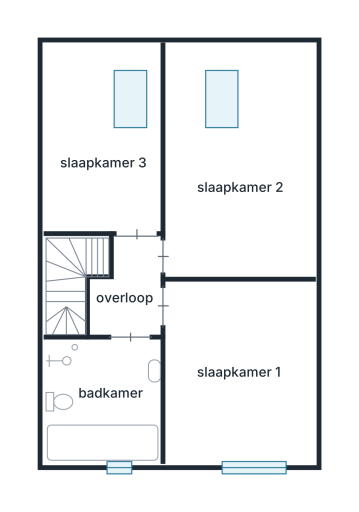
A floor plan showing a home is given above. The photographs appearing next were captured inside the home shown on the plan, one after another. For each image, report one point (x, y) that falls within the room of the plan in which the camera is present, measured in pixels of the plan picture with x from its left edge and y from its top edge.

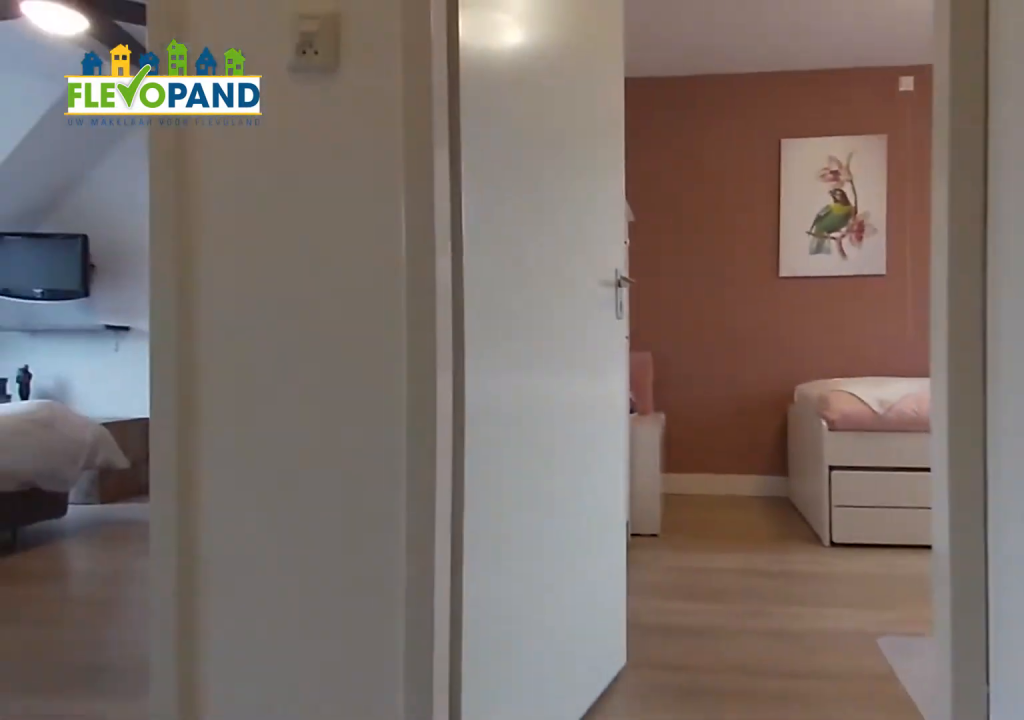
(128, 290)
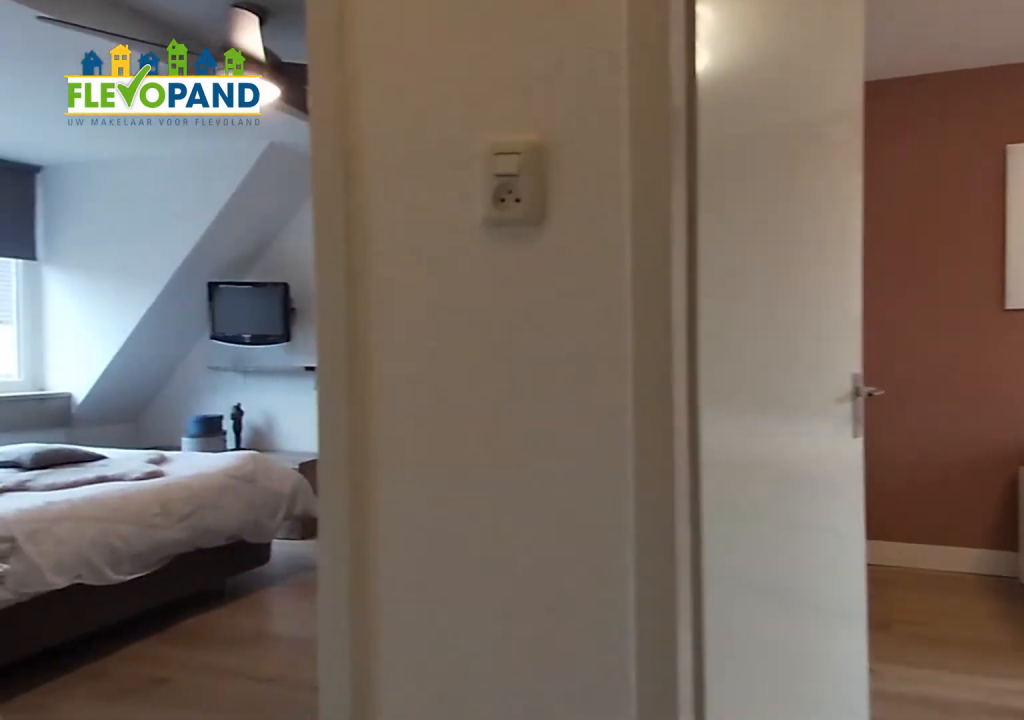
(128, 290)
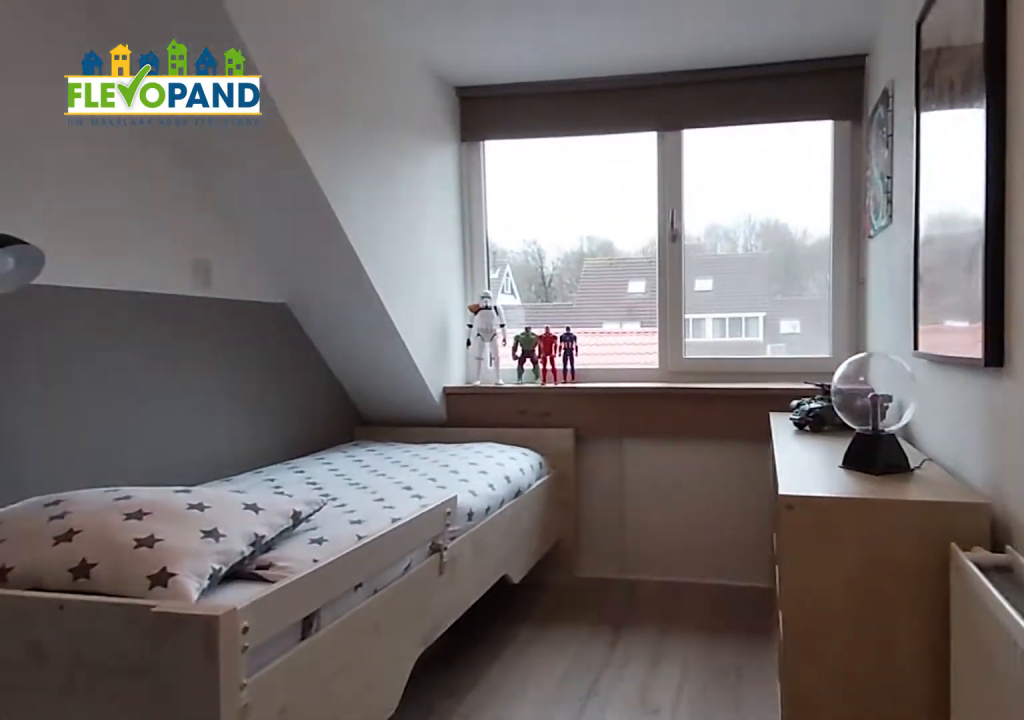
(65, 190)
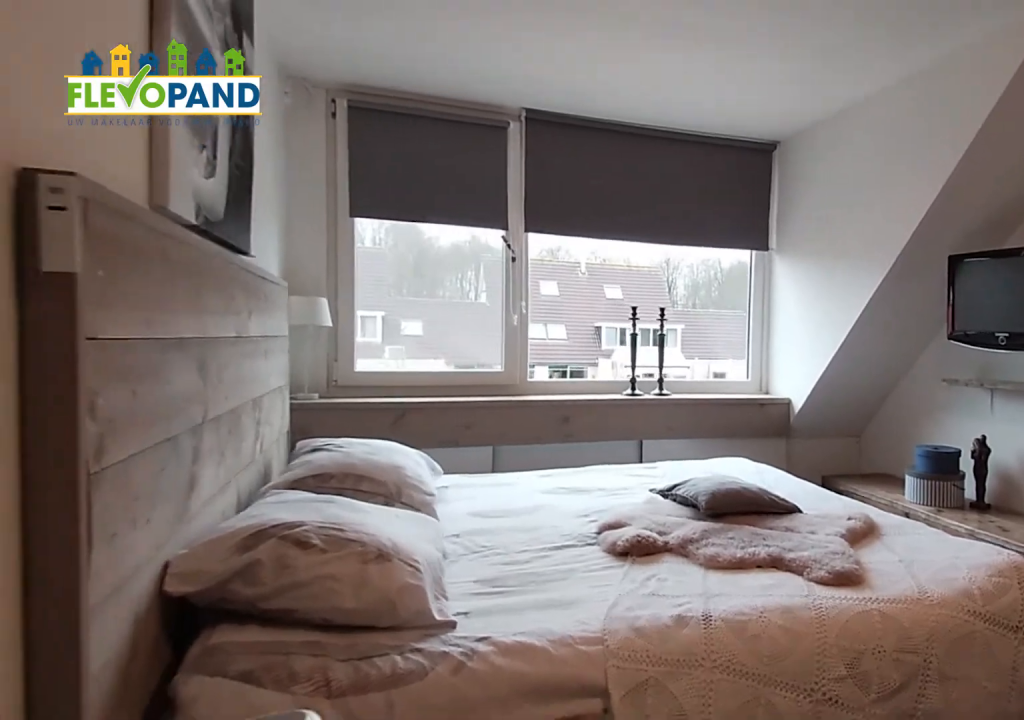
(311, 194)
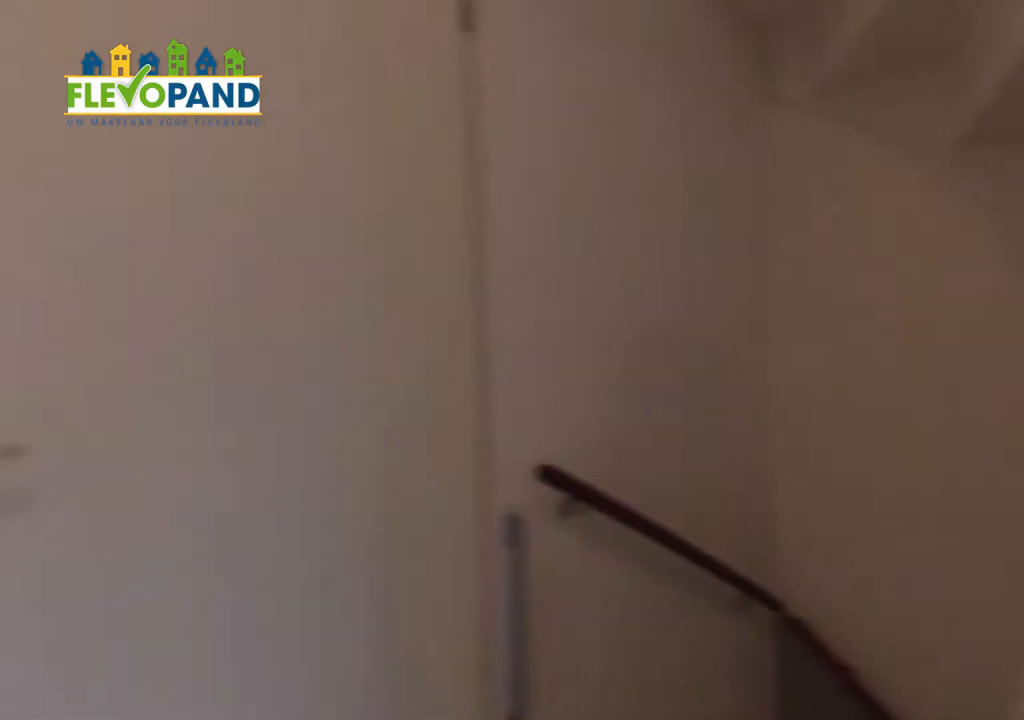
(128, 292)
